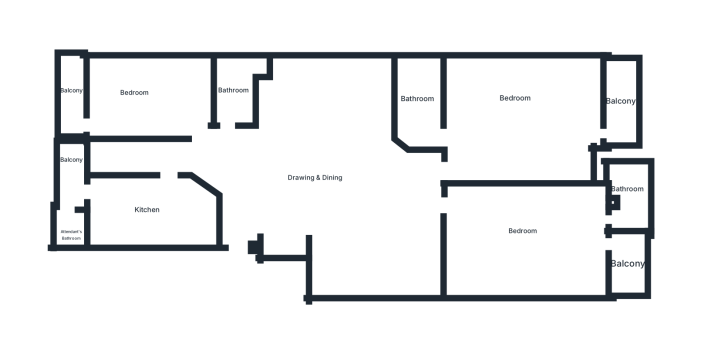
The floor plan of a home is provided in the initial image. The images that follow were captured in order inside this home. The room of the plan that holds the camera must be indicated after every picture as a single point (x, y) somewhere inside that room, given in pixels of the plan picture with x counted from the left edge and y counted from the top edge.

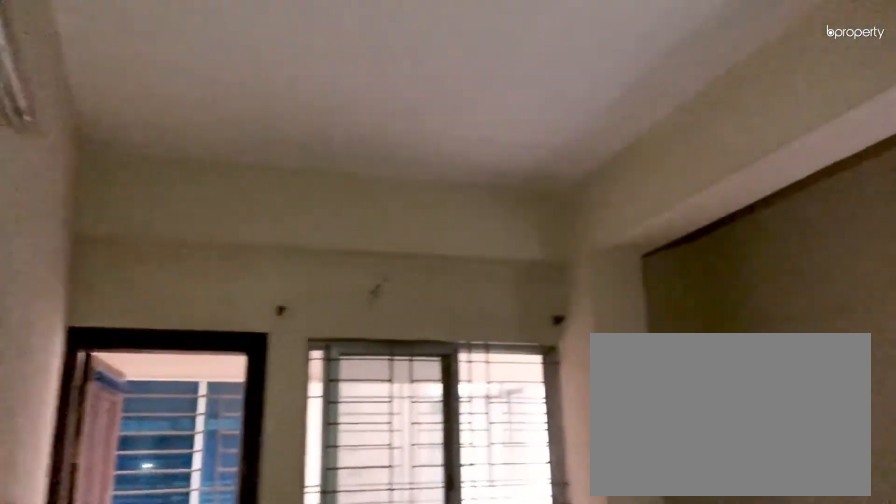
(132, 86)
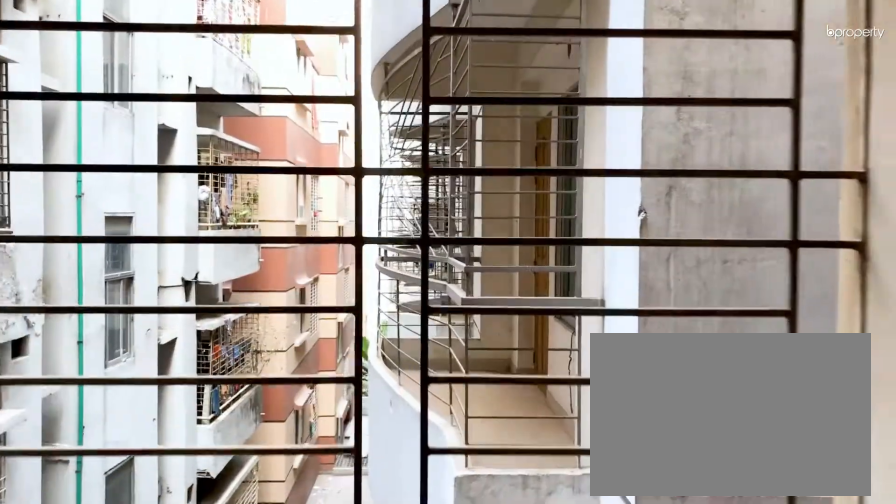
(72, 98)
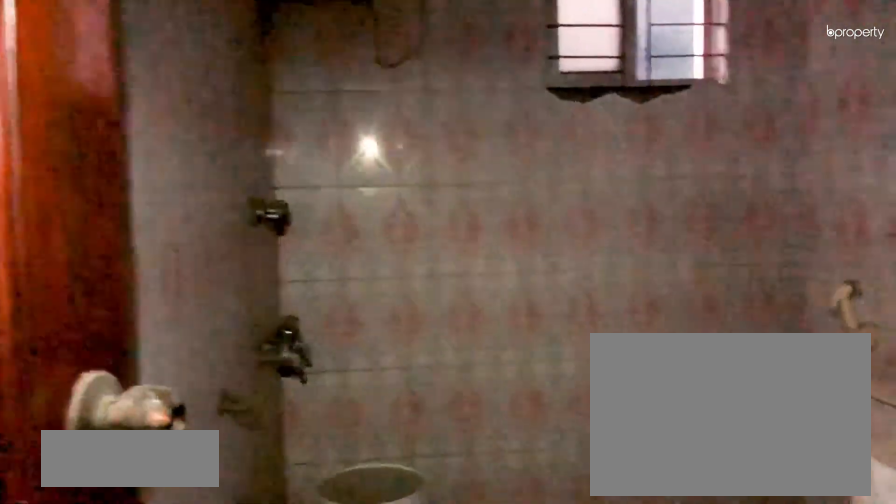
(235, 92)
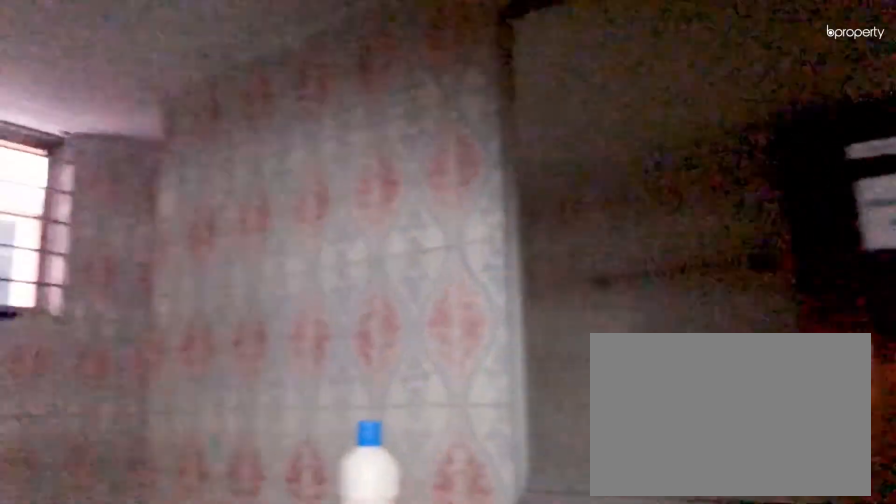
(235, 92)
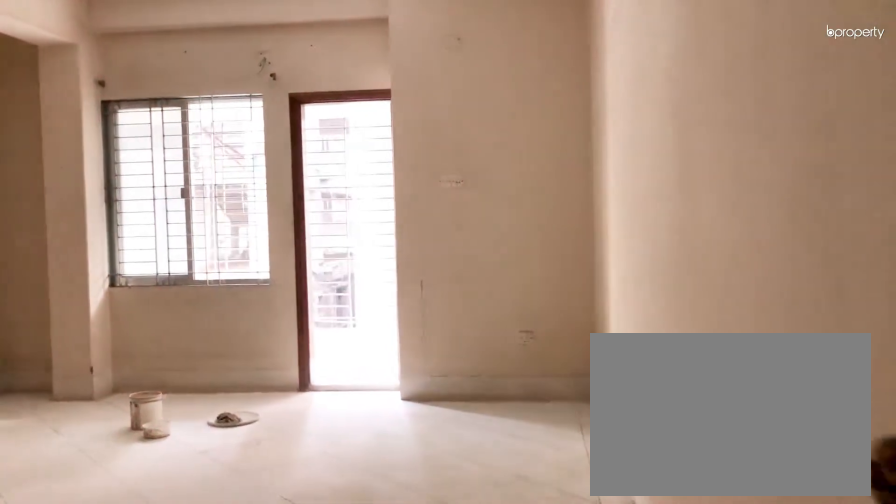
(510, 102)
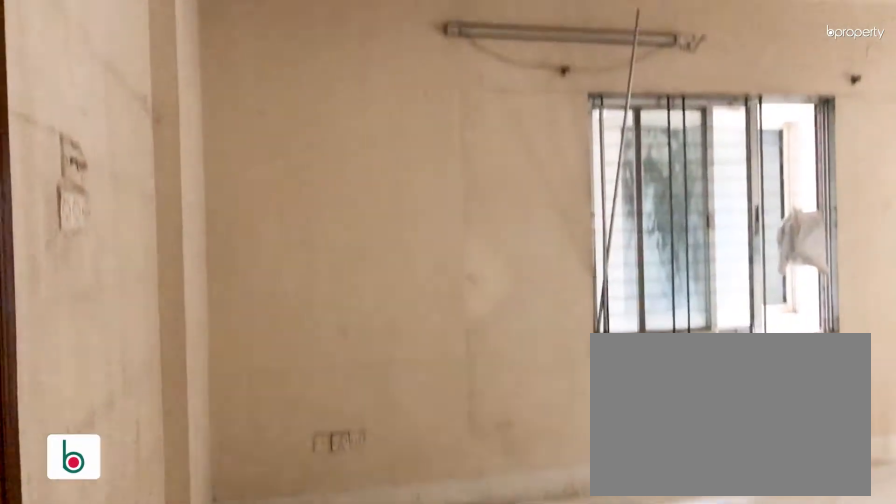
(510, 102)
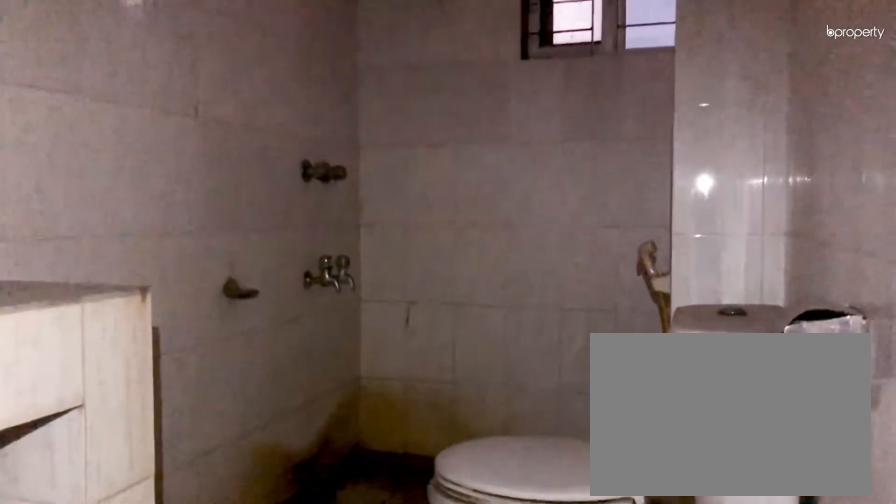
(413, 97)
